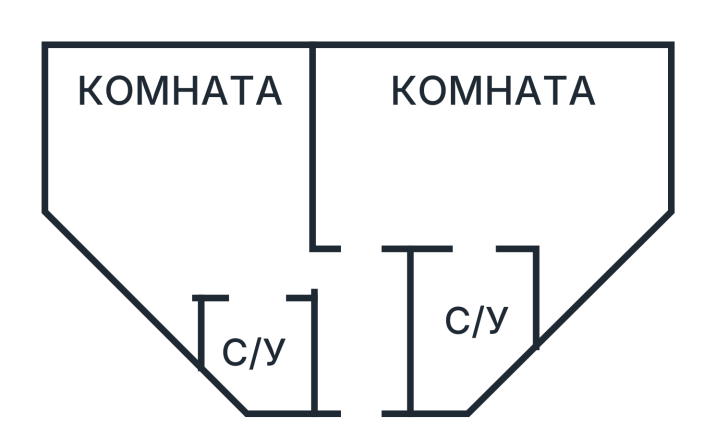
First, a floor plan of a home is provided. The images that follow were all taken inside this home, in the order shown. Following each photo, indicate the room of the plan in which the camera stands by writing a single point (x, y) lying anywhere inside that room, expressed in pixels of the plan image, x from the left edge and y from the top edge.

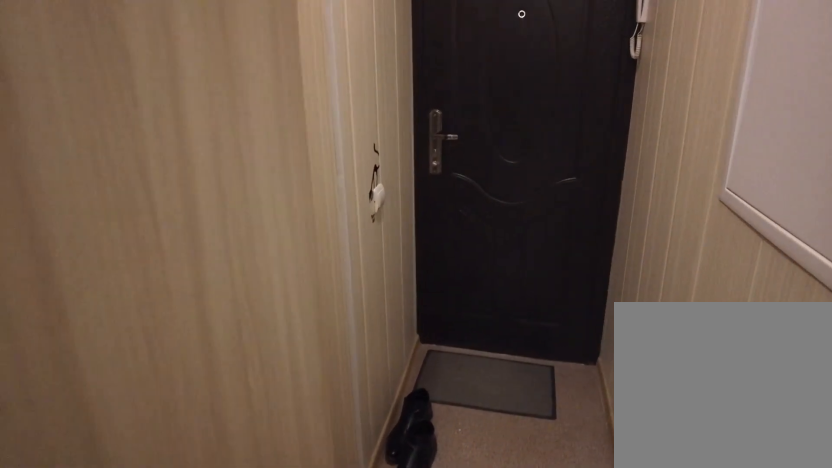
(369, 349)
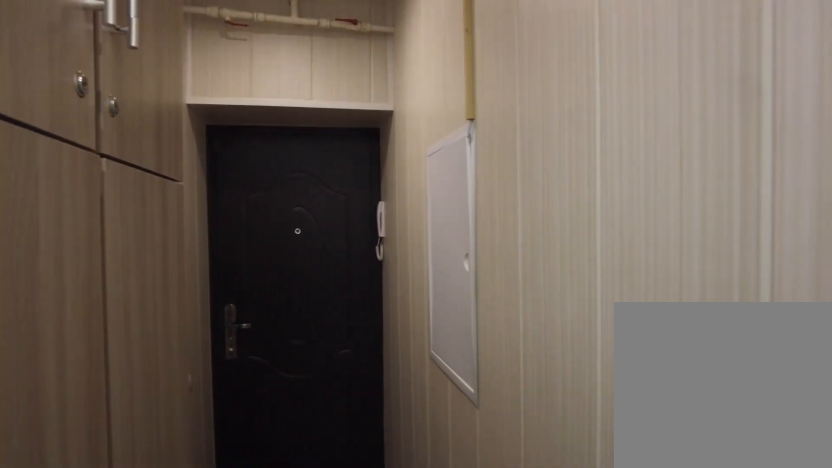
(369, 349)
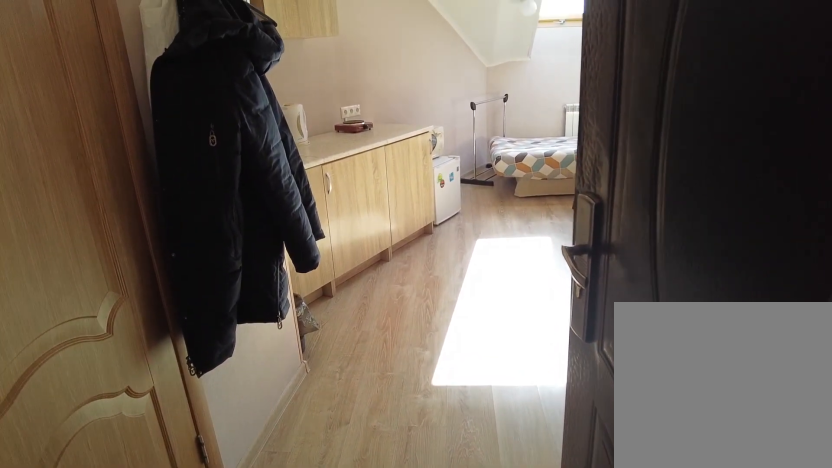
(338, 282)
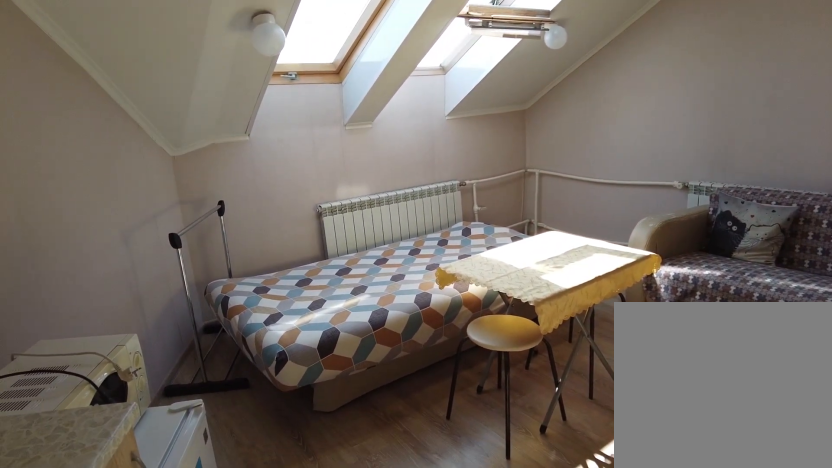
(230, 236)
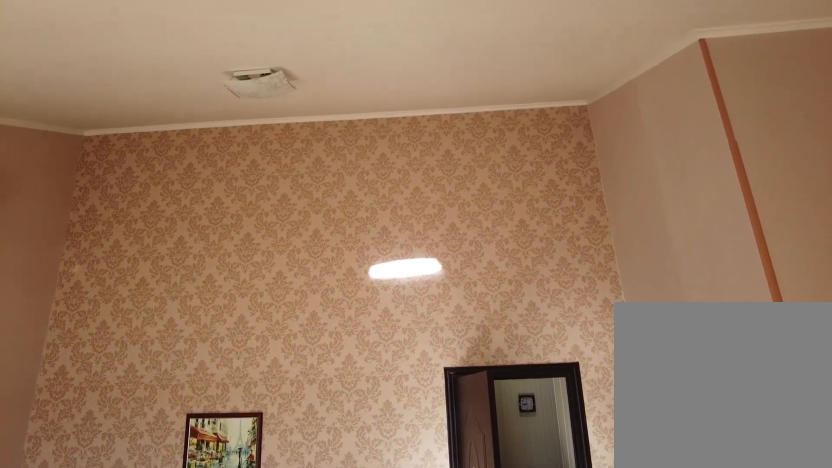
(230, 236)
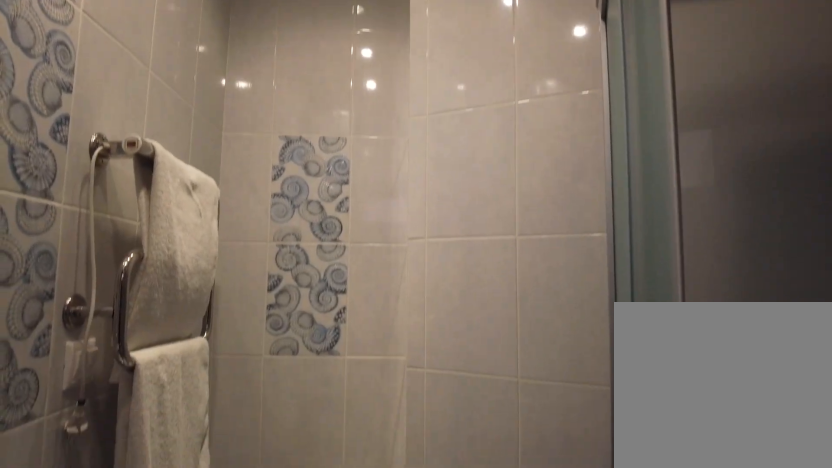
(271, 337)
